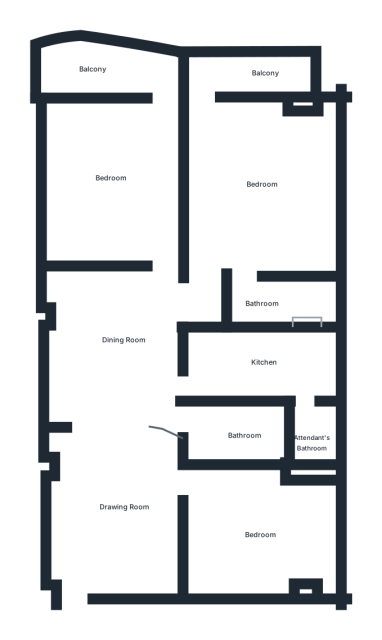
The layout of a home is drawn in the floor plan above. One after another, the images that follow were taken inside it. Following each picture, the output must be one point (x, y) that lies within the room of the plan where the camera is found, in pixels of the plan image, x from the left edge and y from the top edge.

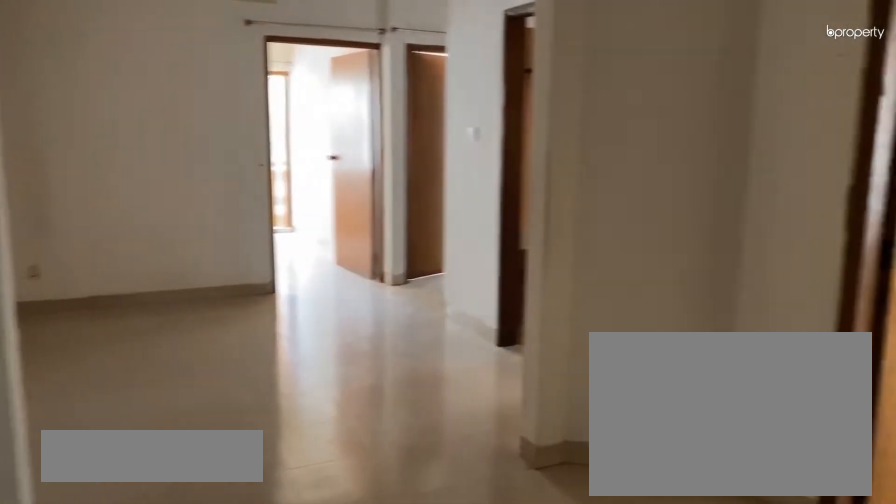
(131, 514)
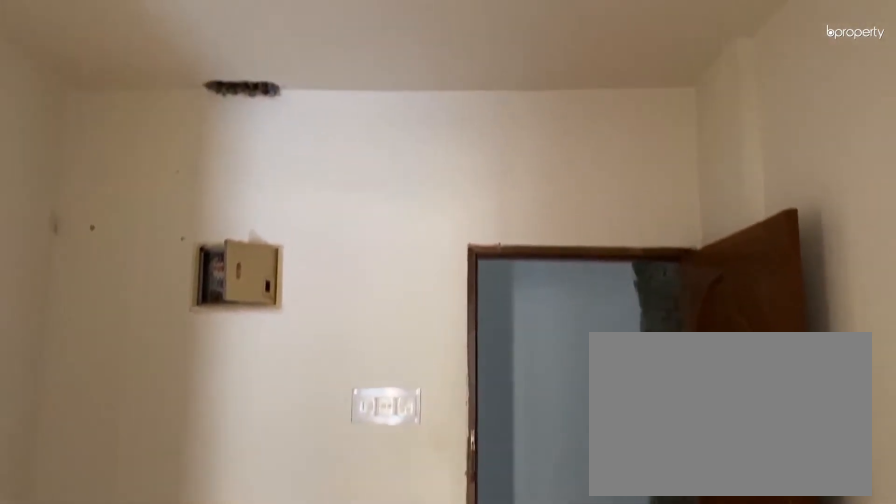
(131, 514)
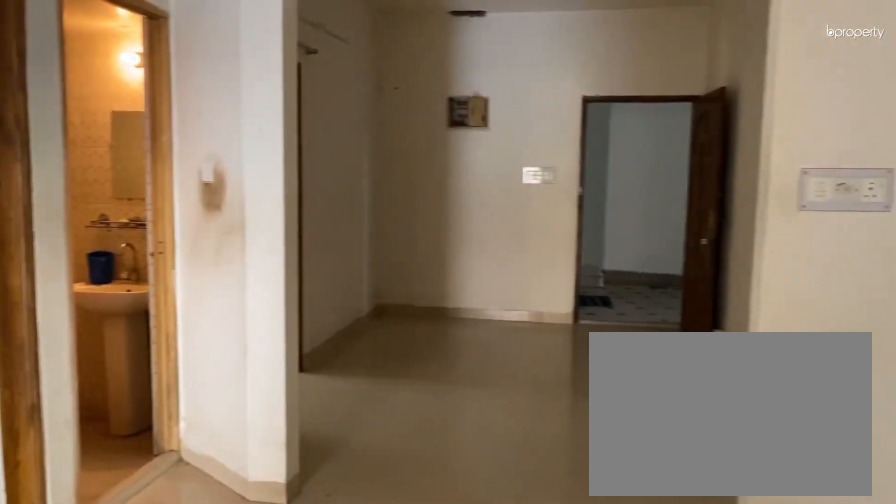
(117, 339)
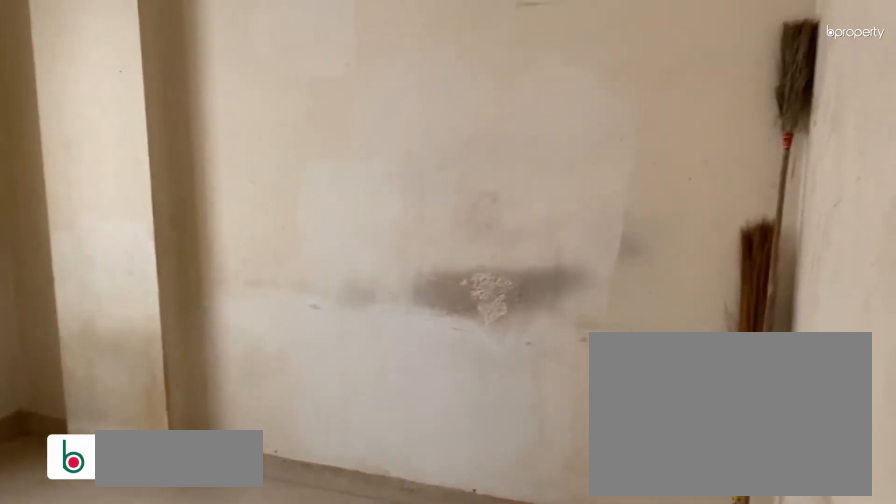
(262, 531)
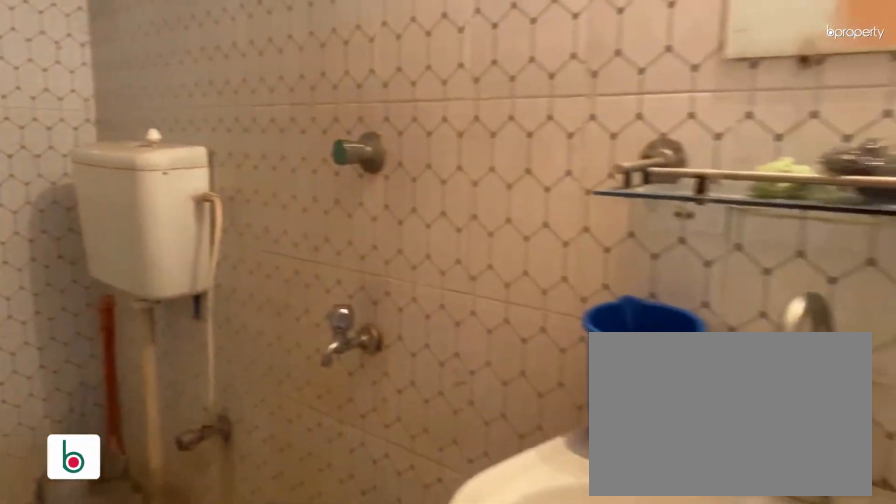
(240, 439)
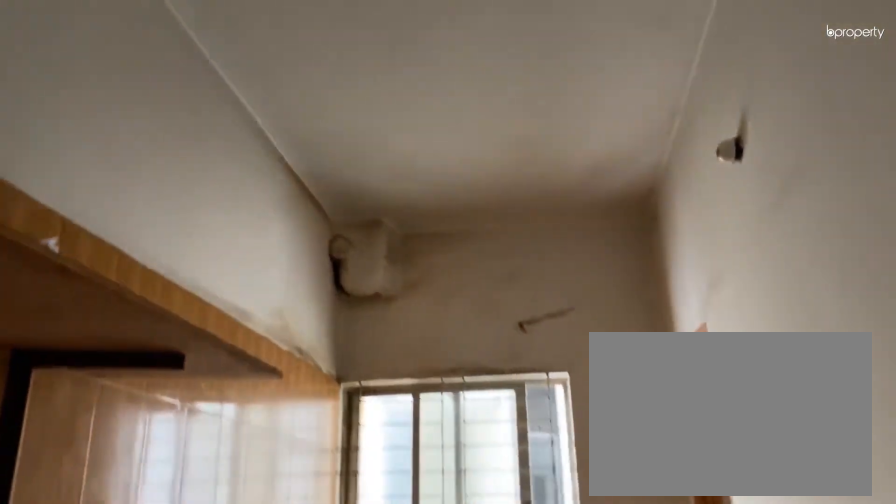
(262, 356)
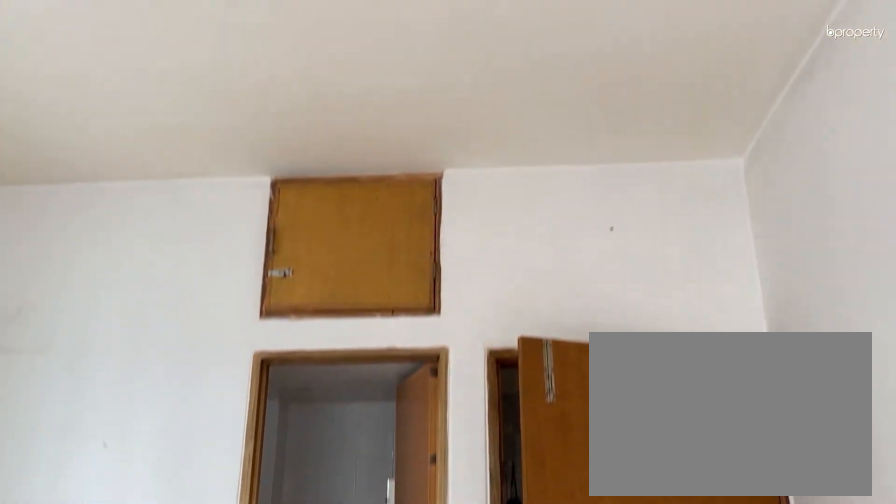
(253, 190)
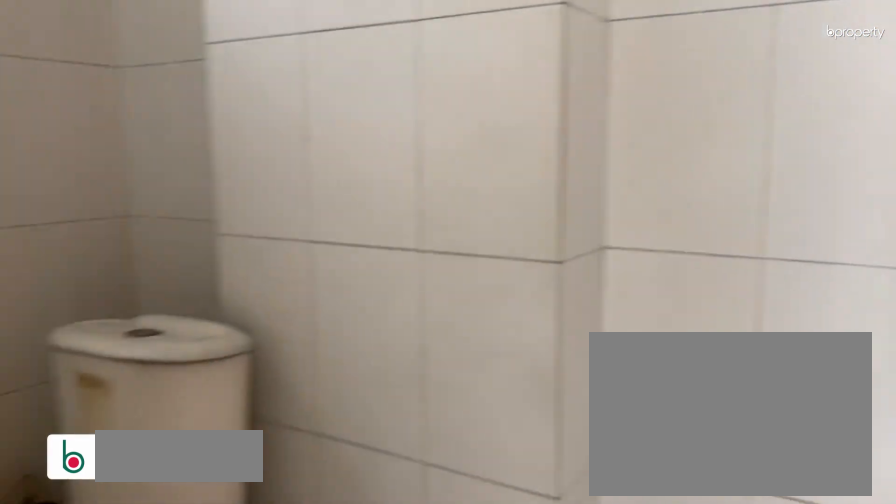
(275, 304)
